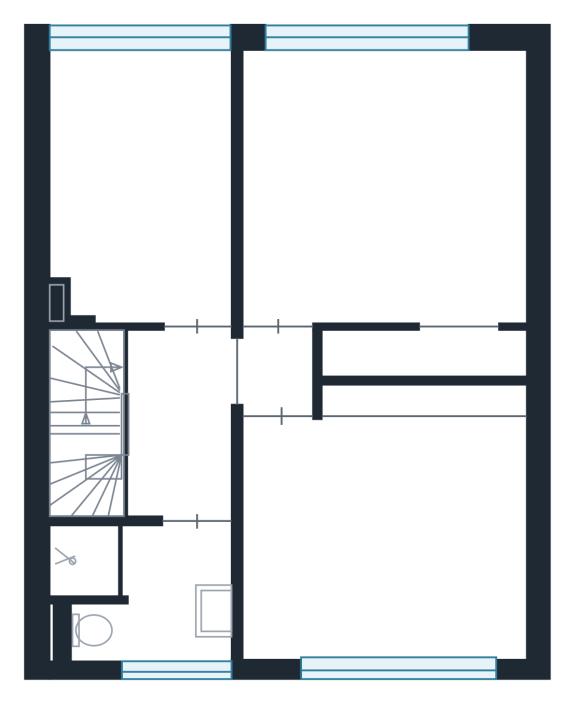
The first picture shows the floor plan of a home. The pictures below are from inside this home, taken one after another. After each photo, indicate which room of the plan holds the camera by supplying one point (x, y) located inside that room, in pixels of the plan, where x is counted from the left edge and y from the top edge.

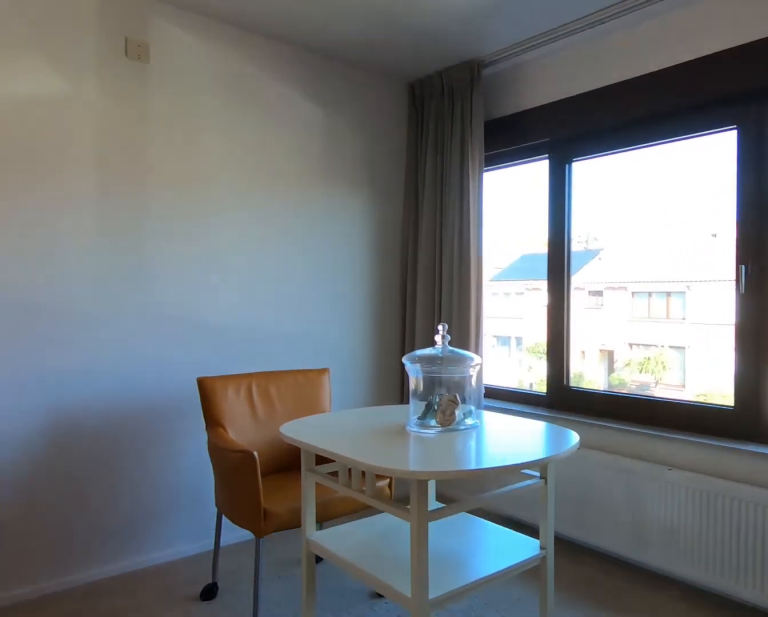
(383, 537)
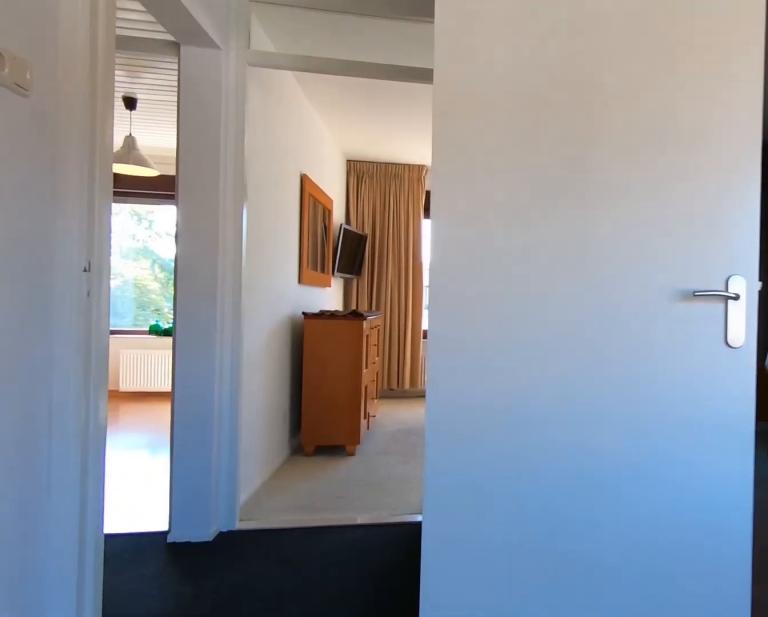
(383, 537)
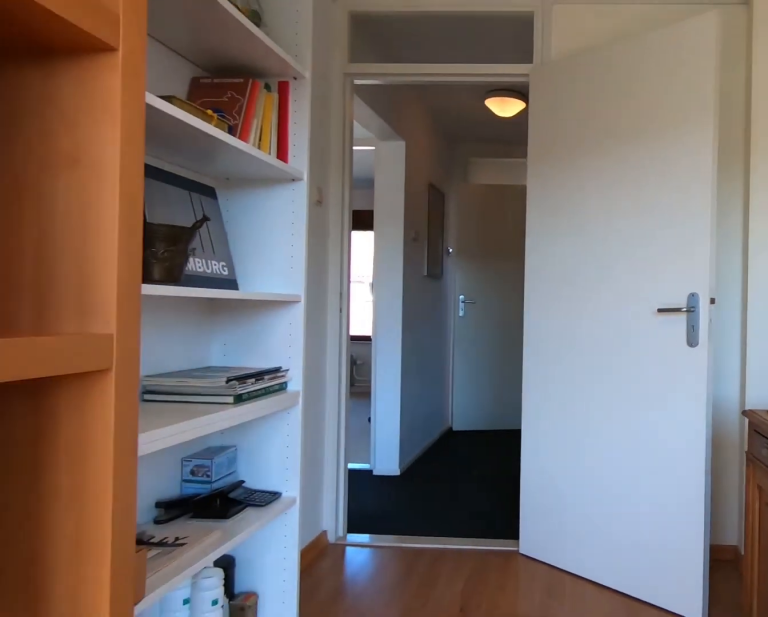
(143, 182)
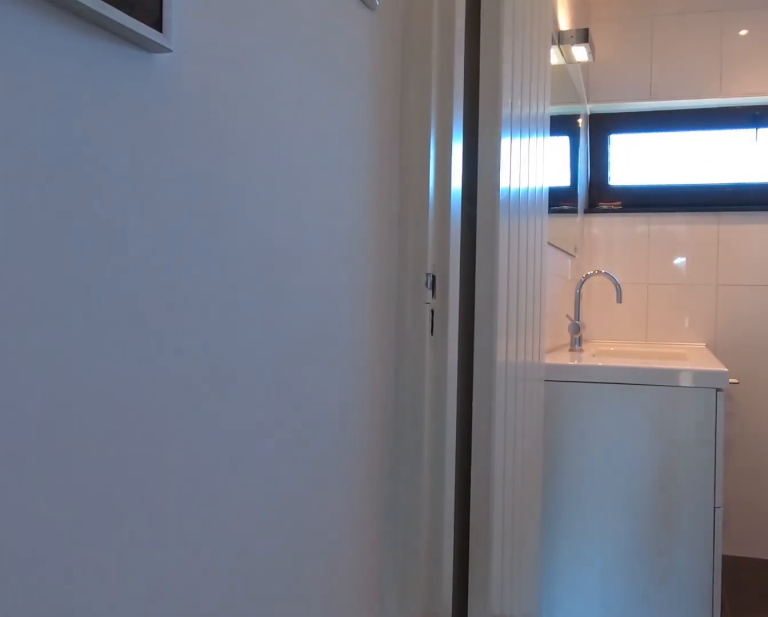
(203, 410)
